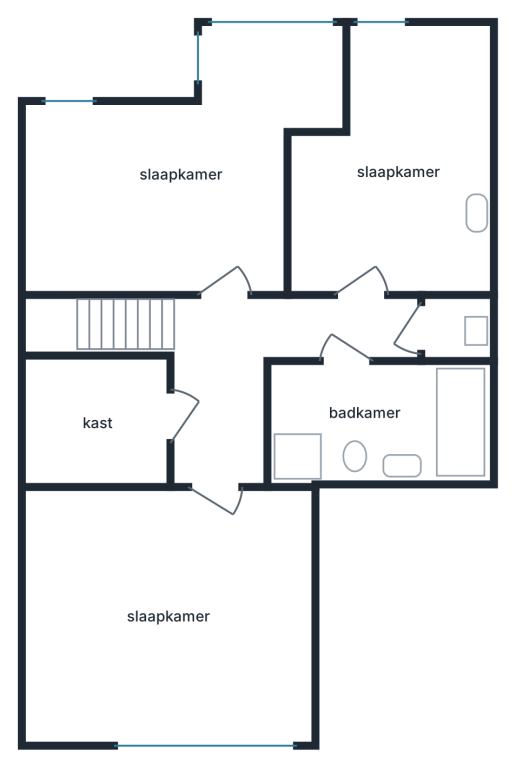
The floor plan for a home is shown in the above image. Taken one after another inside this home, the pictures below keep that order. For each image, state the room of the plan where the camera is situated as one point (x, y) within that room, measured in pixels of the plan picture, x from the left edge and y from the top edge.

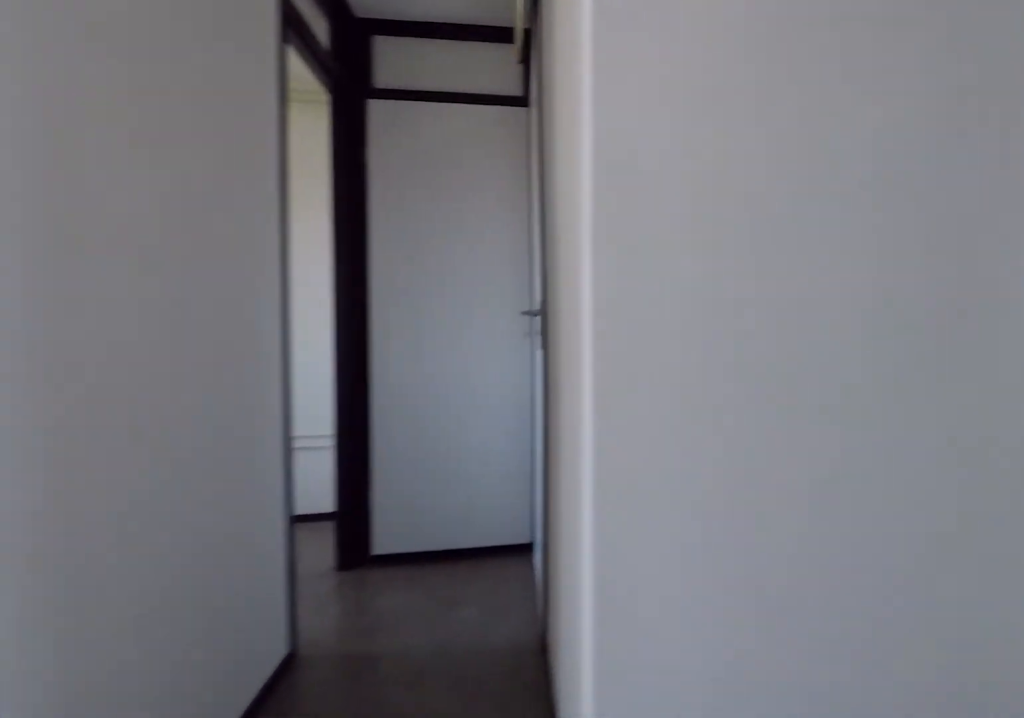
(218, 446)
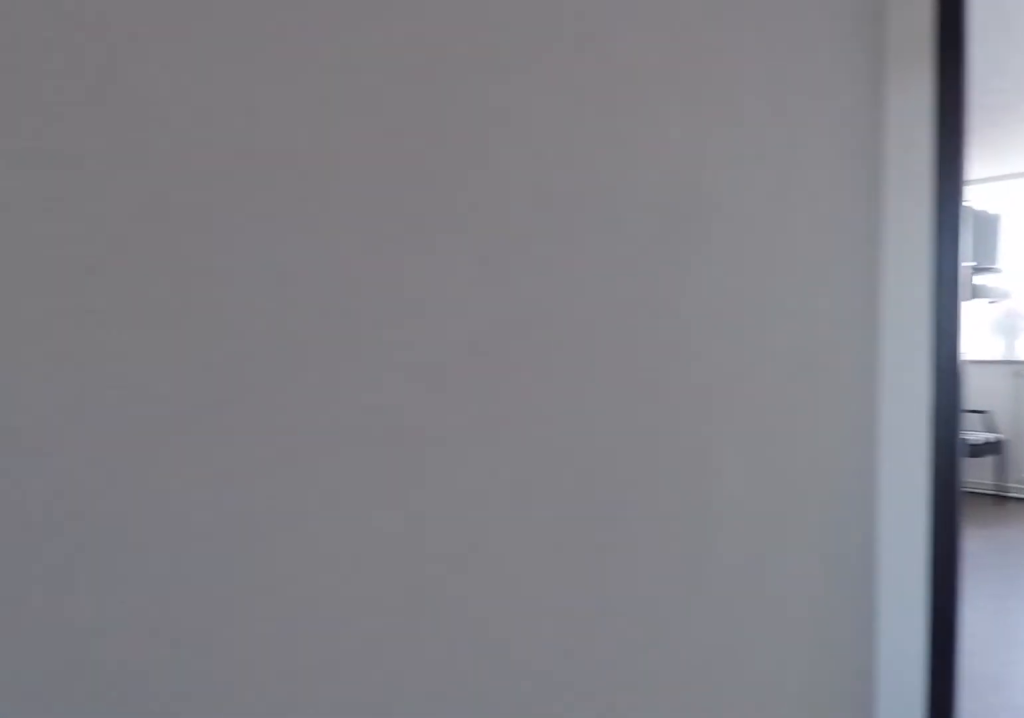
(218, 446)
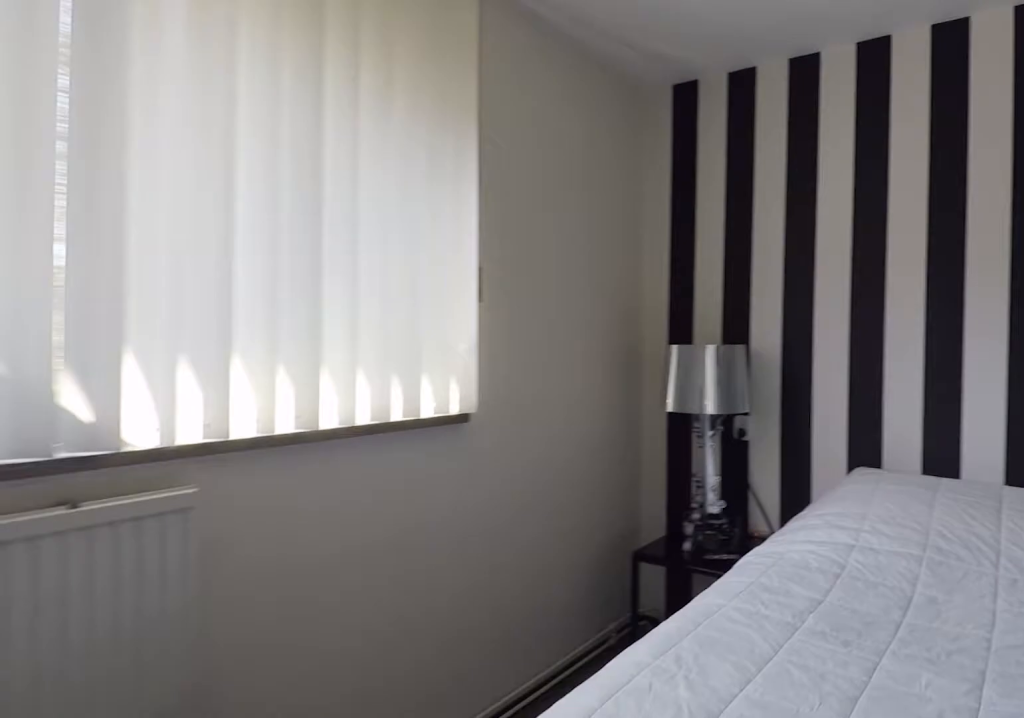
(167, 617)
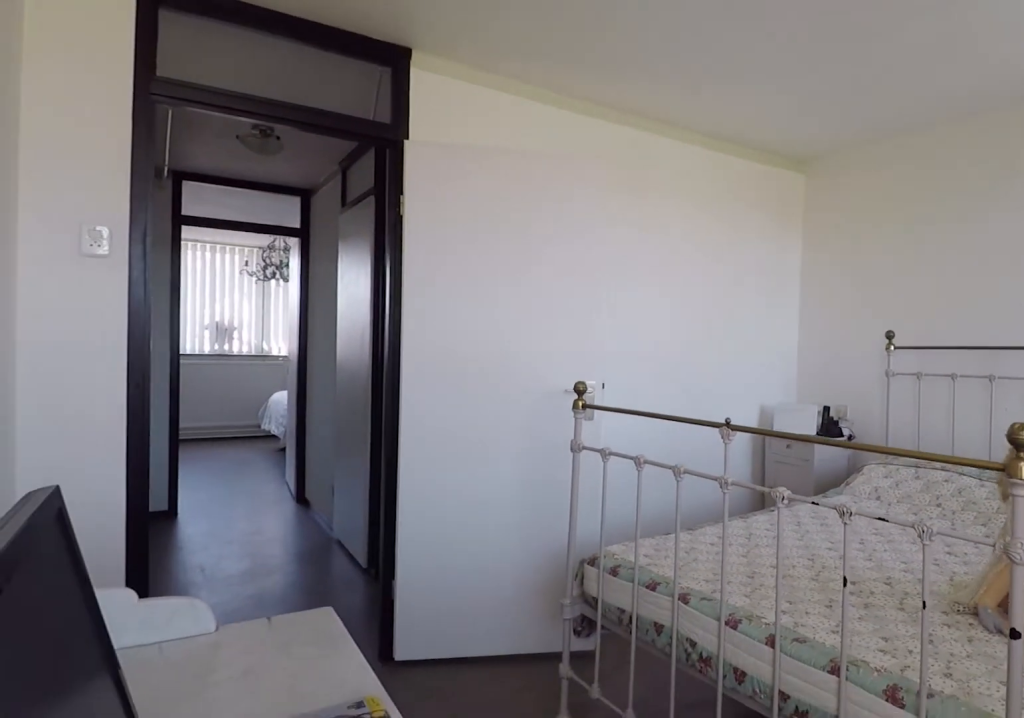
(103, 203)
